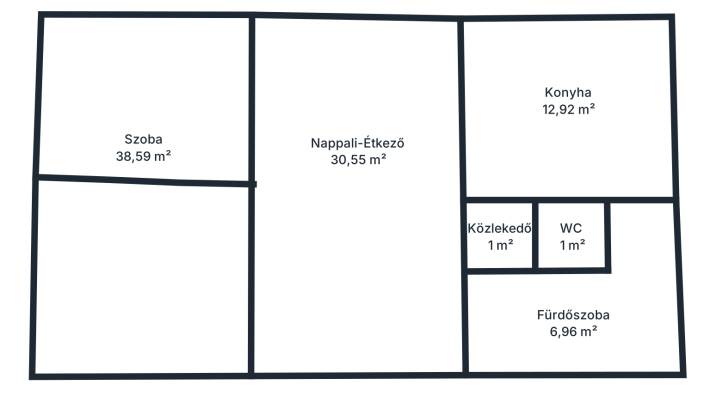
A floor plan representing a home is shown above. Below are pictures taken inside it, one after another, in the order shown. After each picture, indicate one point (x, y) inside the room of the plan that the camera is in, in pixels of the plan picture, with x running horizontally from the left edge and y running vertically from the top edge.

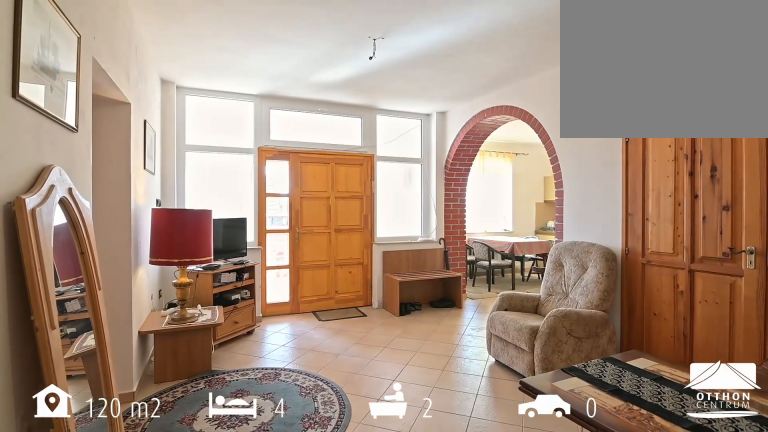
(353, 277)
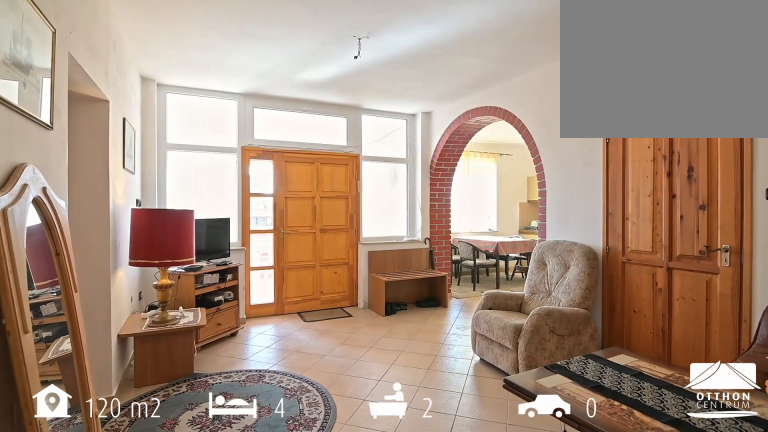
(353, 277)
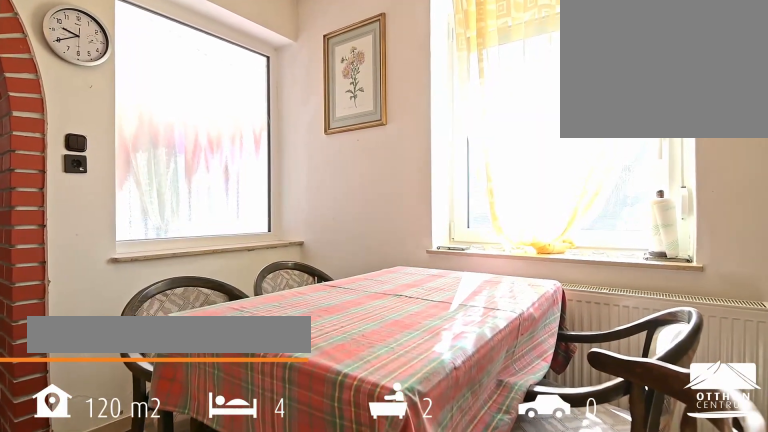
(570, 124)
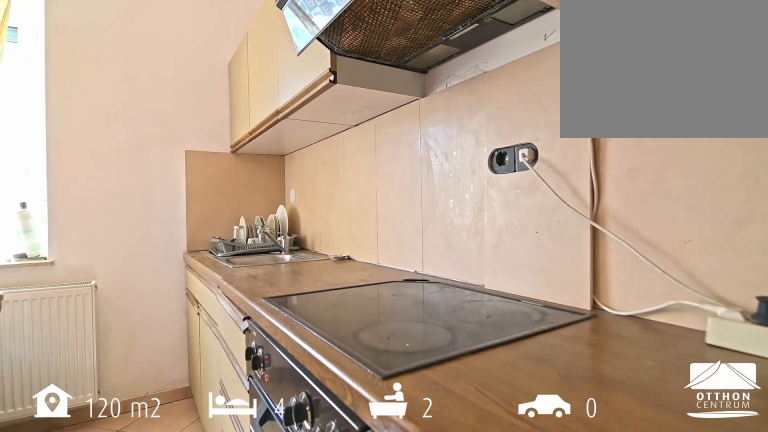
(570, 124)
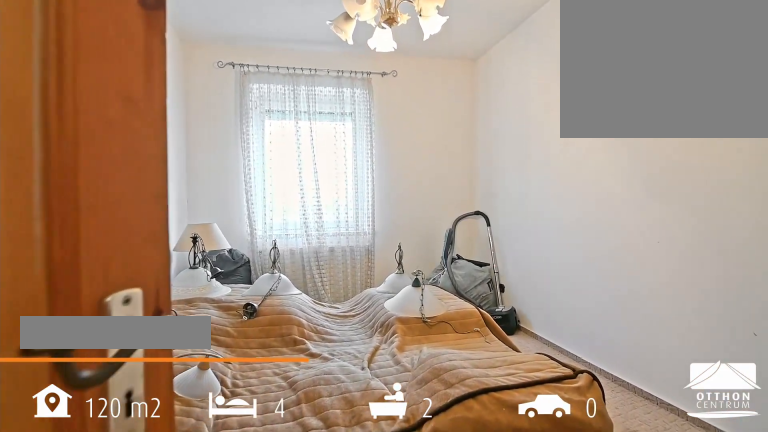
(149, 101)
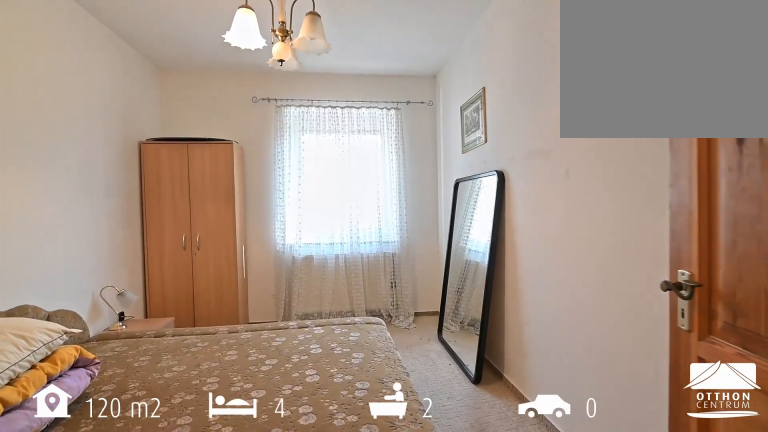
(140, 286)
